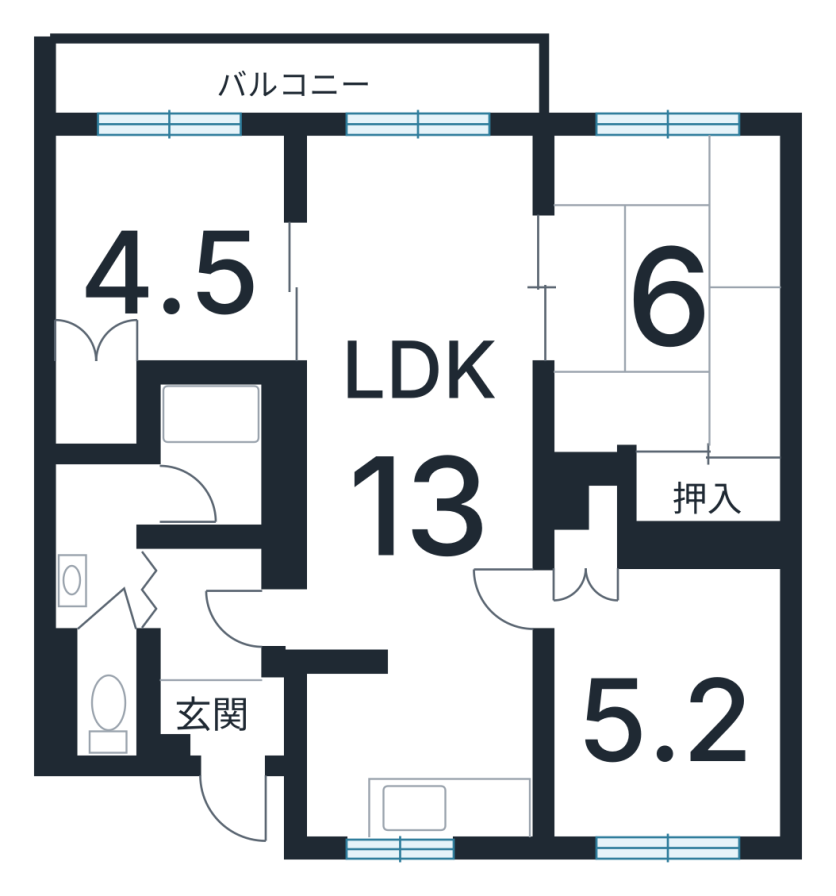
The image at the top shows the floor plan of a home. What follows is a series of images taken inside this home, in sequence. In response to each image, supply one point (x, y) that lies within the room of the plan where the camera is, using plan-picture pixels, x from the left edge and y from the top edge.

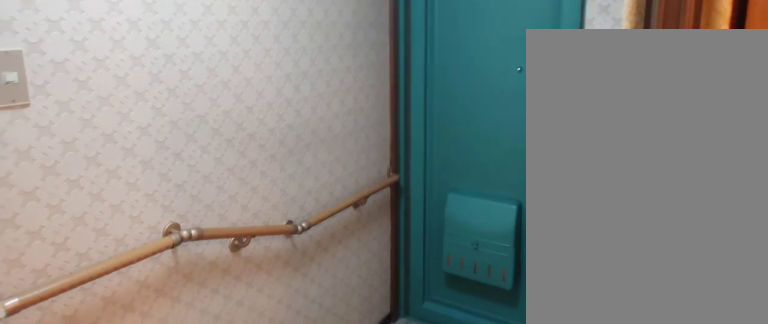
(201, 664)
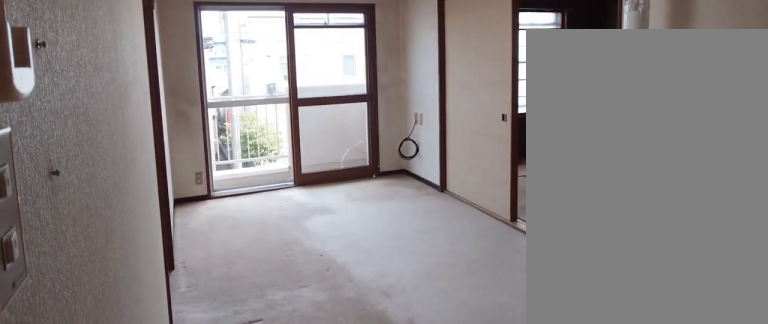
(423, 359)
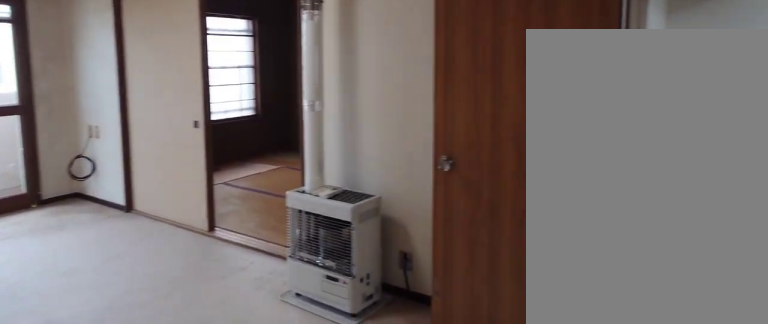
(423, 359)
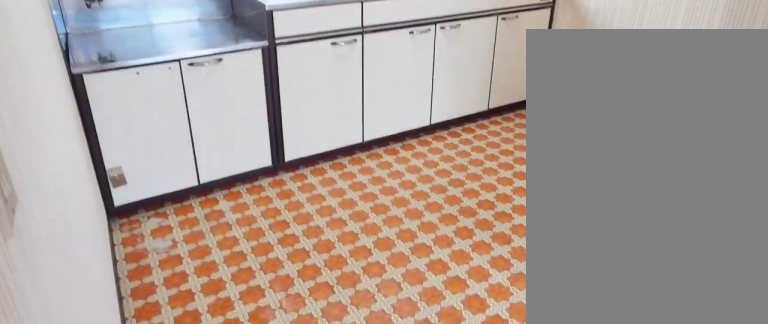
(424, 757)
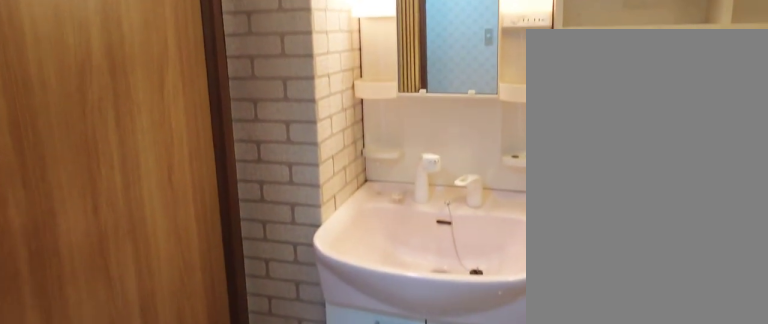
(111, 568)
